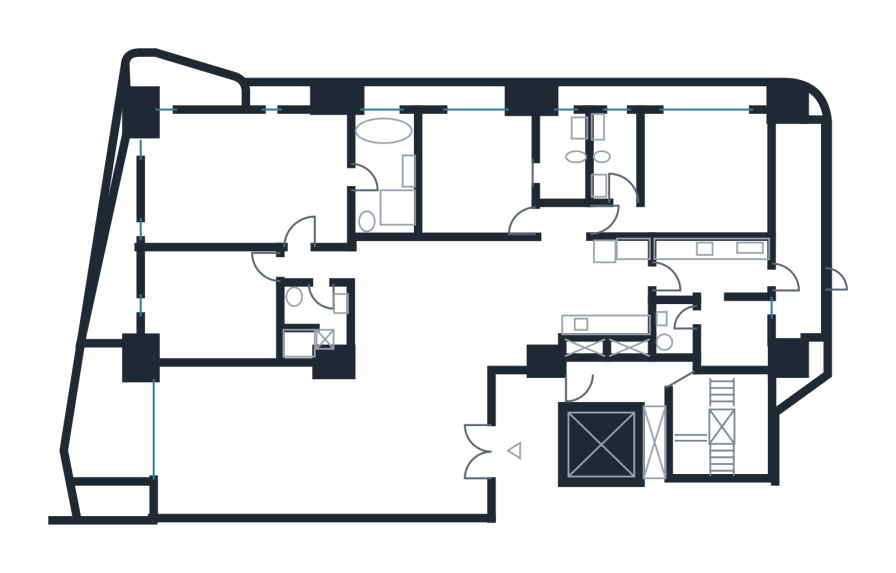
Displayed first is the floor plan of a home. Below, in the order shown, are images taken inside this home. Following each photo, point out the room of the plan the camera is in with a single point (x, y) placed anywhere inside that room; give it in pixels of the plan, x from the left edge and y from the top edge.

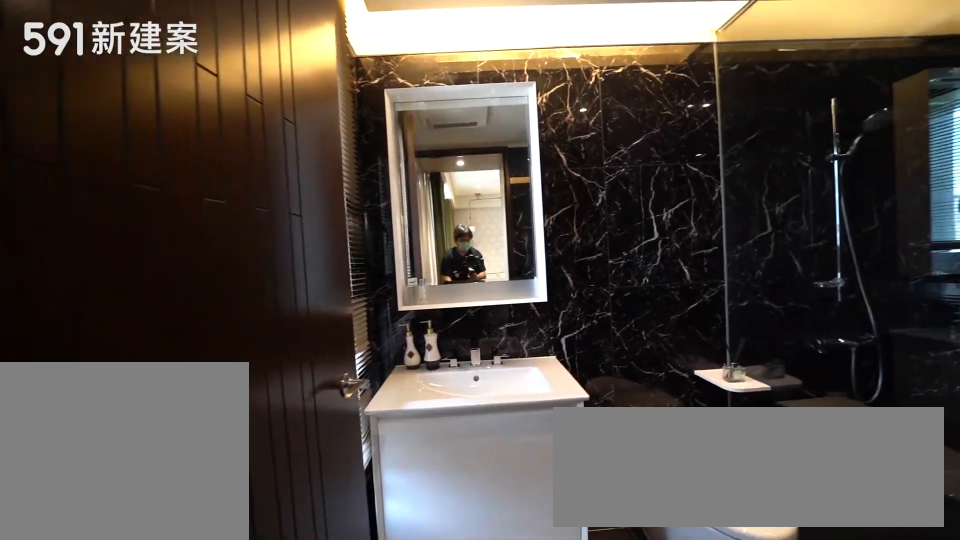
(564, 167)
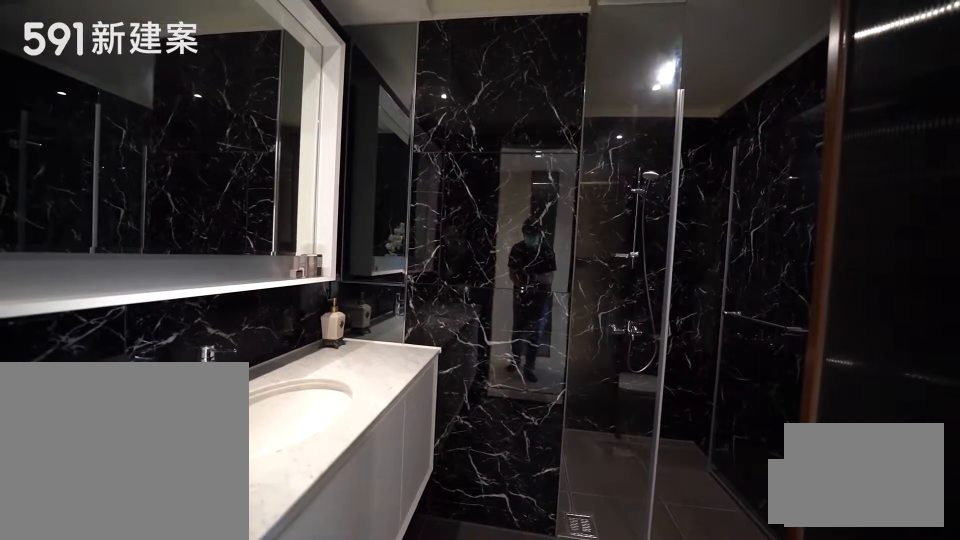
(314, 319)
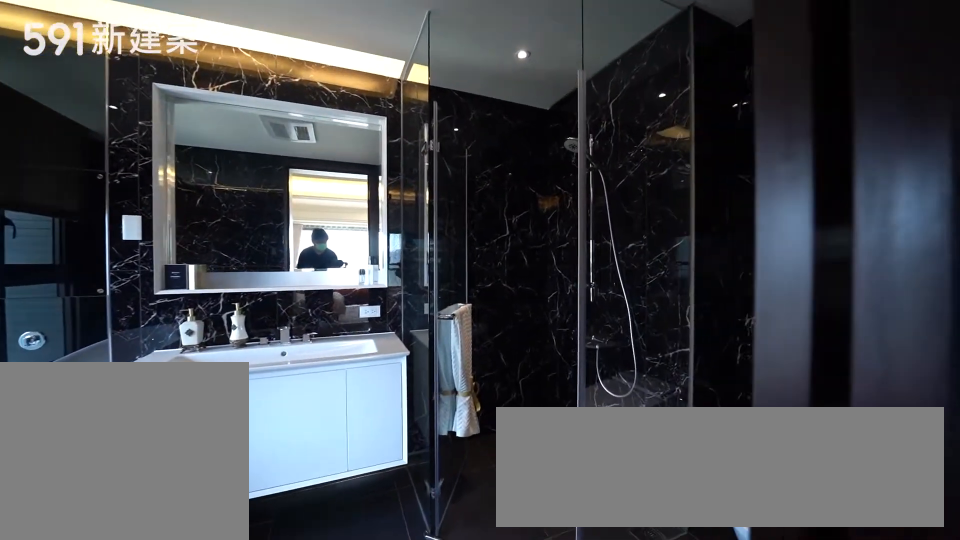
(380, 171)
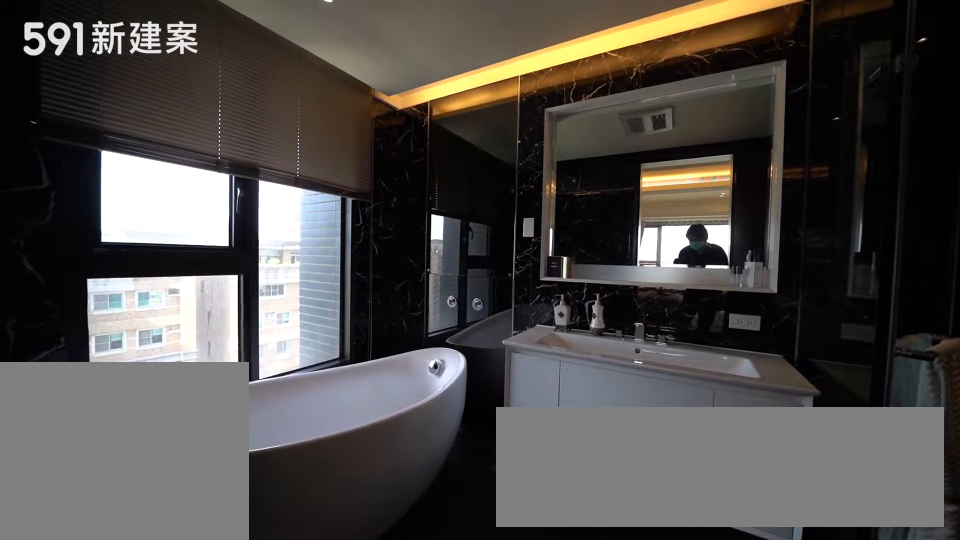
(380, 171)
